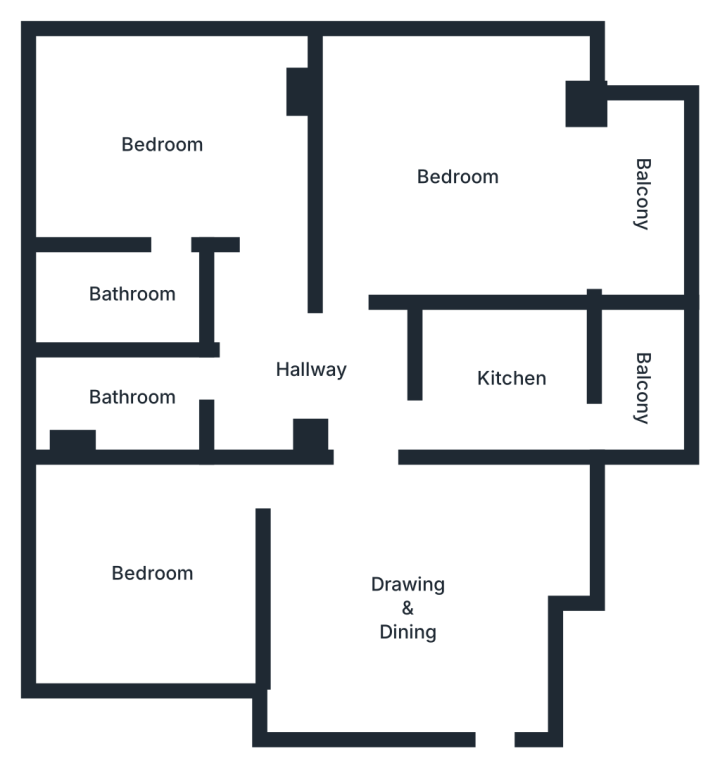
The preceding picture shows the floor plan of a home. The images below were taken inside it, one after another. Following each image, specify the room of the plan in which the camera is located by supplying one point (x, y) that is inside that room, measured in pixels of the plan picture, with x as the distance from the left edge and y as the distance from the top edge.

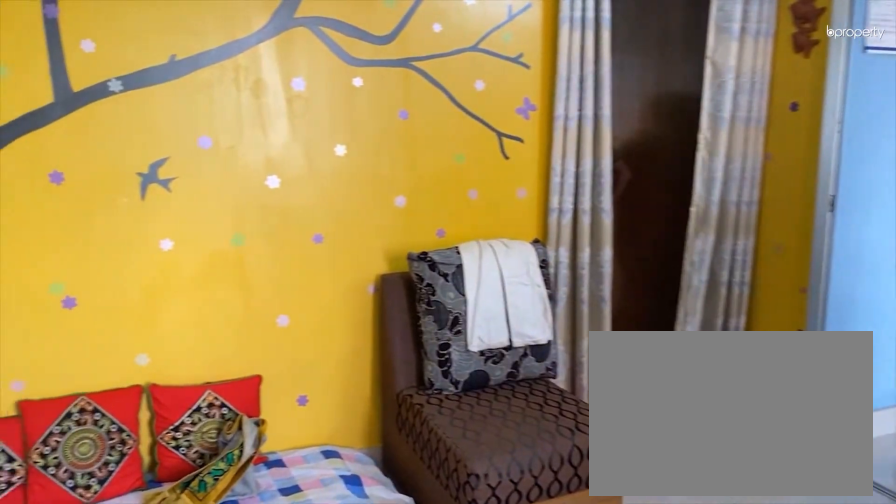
(413, 609)
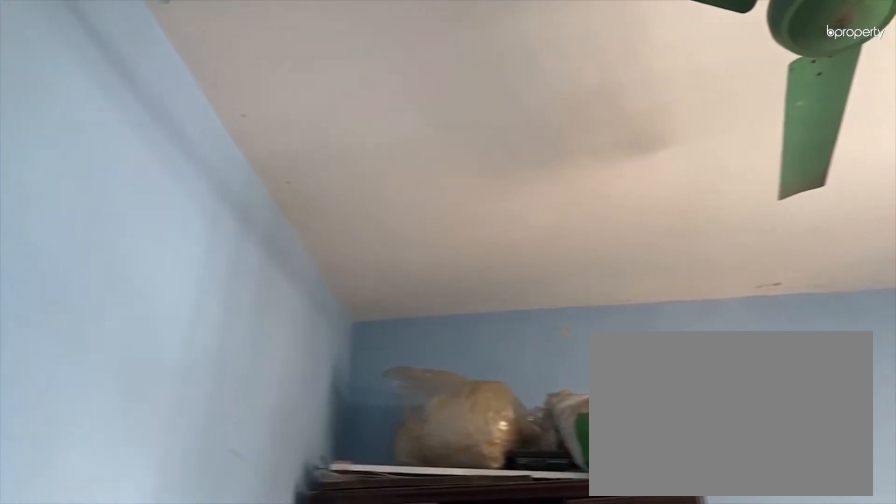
(155, 570)
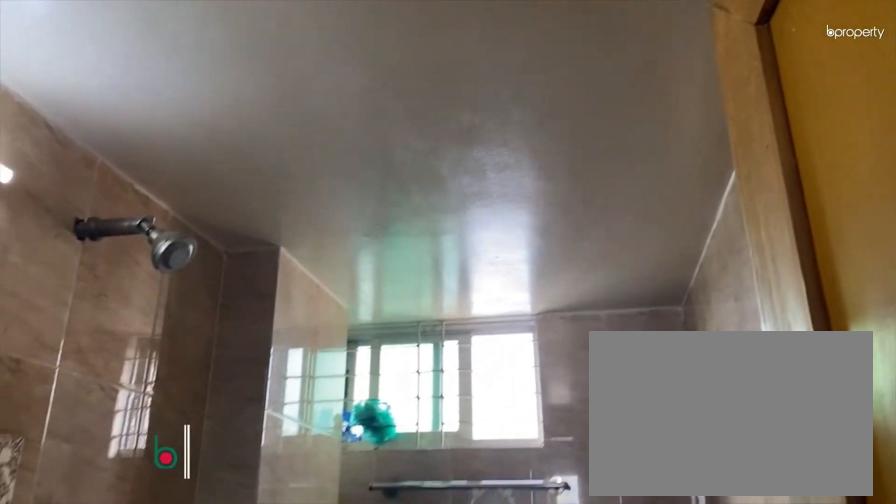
(128, 400)
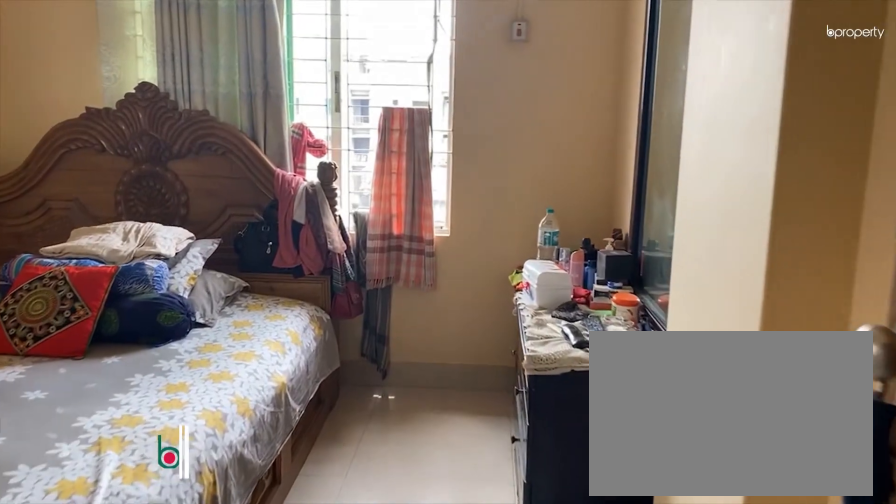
(164, 143)
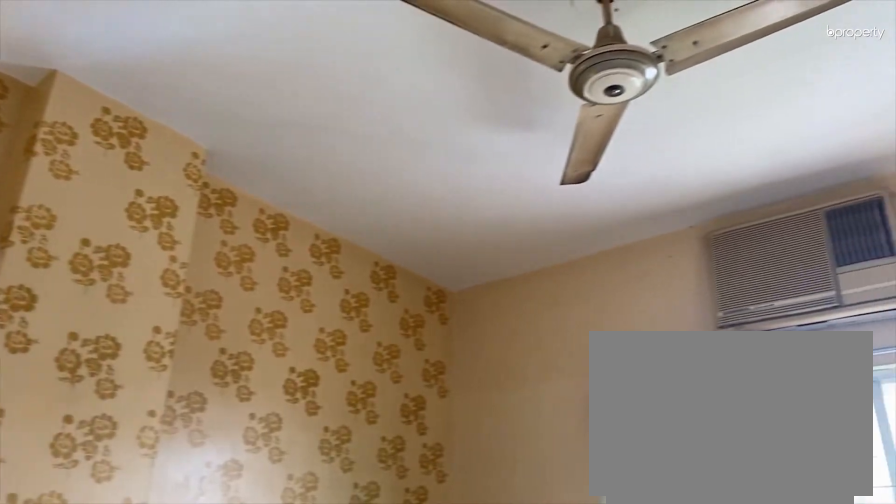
(165, 142)
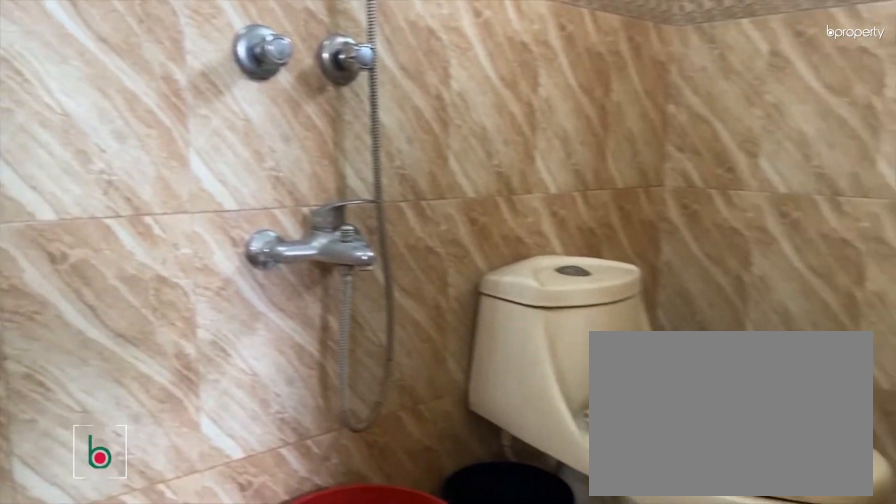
(132, 299)
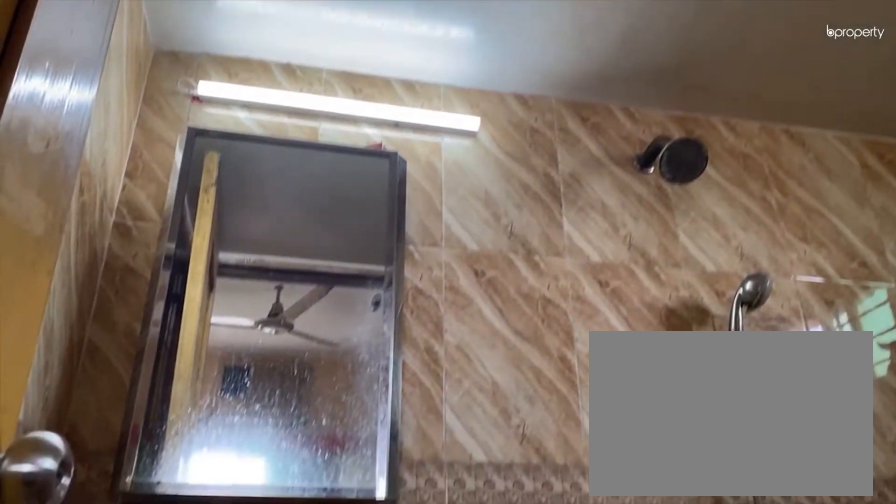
(132, 300)
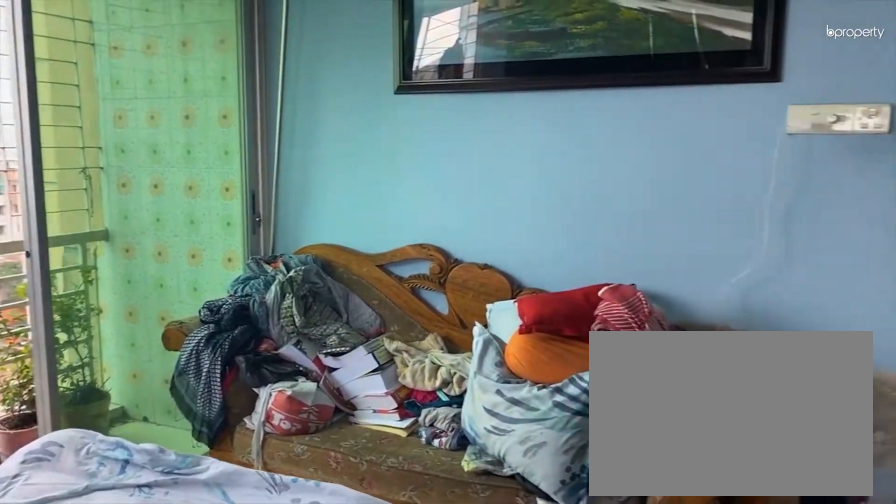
(460, 176)
